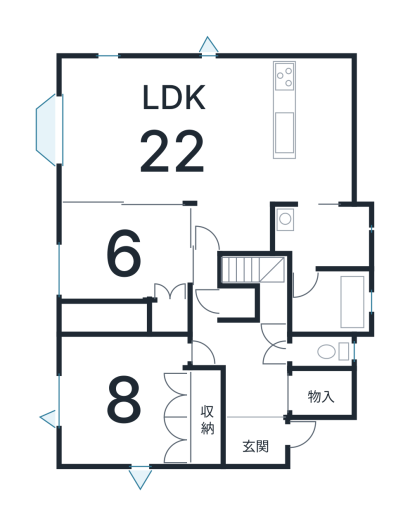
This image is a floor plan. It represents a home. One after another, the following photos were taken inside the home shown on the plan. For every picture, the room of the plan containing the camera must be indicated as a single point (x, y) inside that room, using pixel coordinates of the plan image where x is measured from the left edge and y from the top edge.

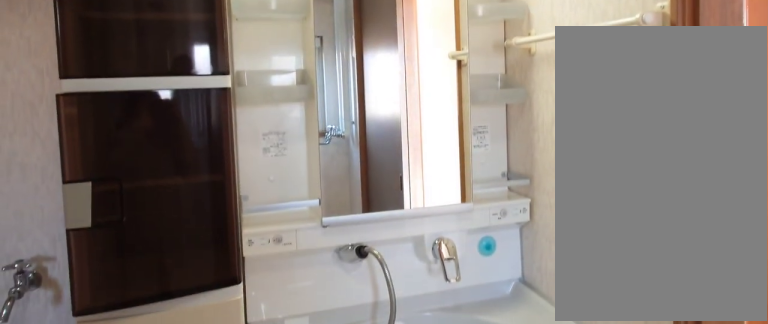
(331, 248)
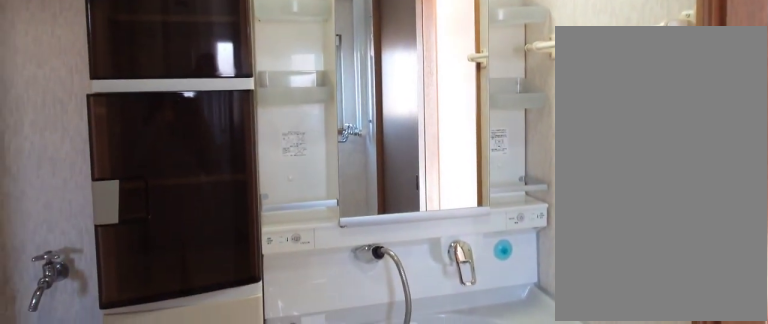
(331, 248)
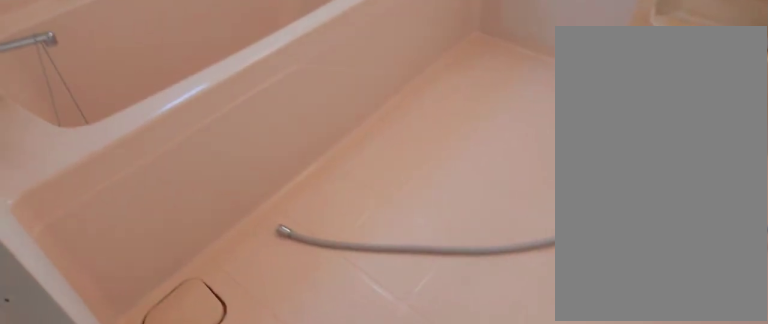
(334, 310)
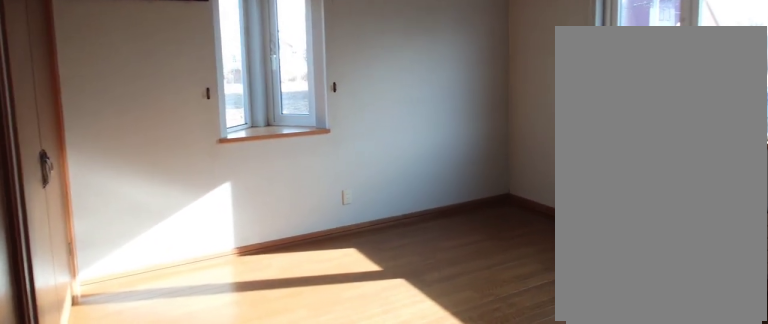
(118, 407)
